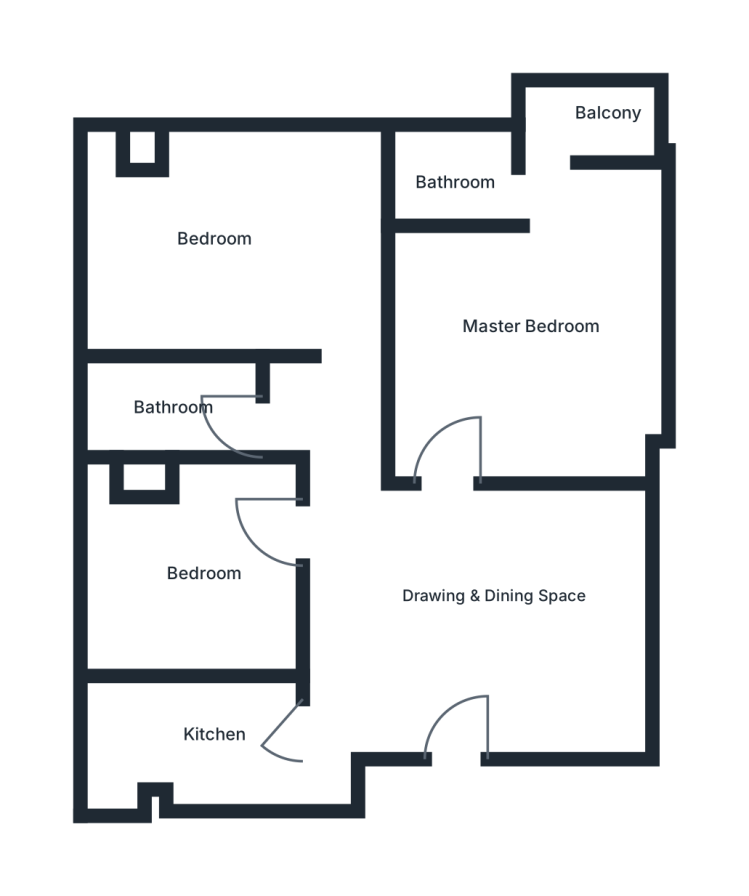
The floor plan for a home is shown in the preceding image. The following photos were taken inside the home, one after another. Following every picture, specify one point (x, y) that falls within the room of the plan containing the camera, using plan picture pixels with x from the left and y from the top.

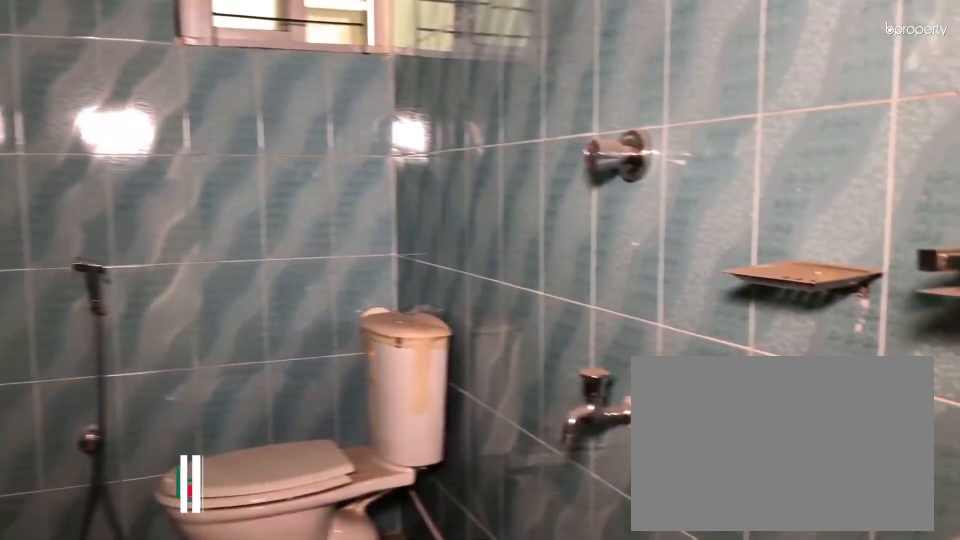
(186, 414)
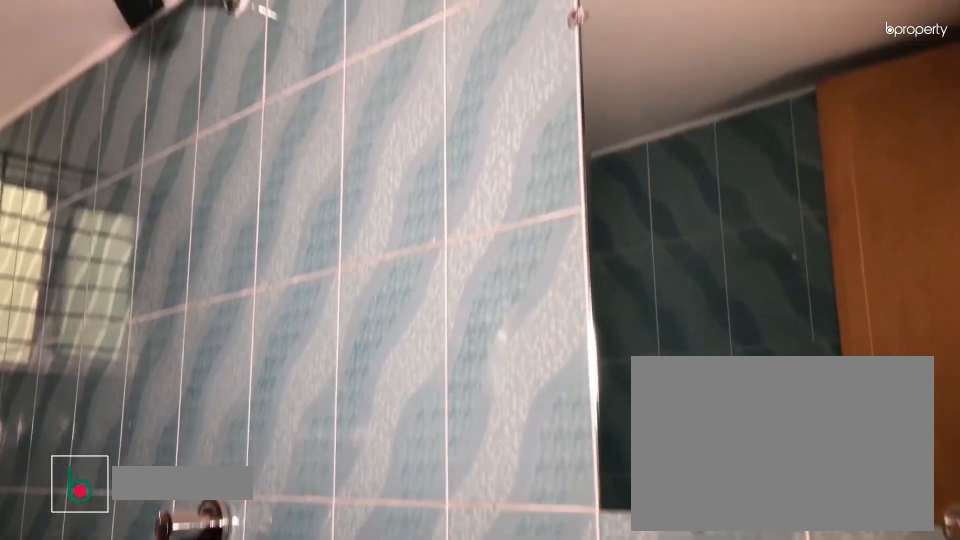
(186, 414)
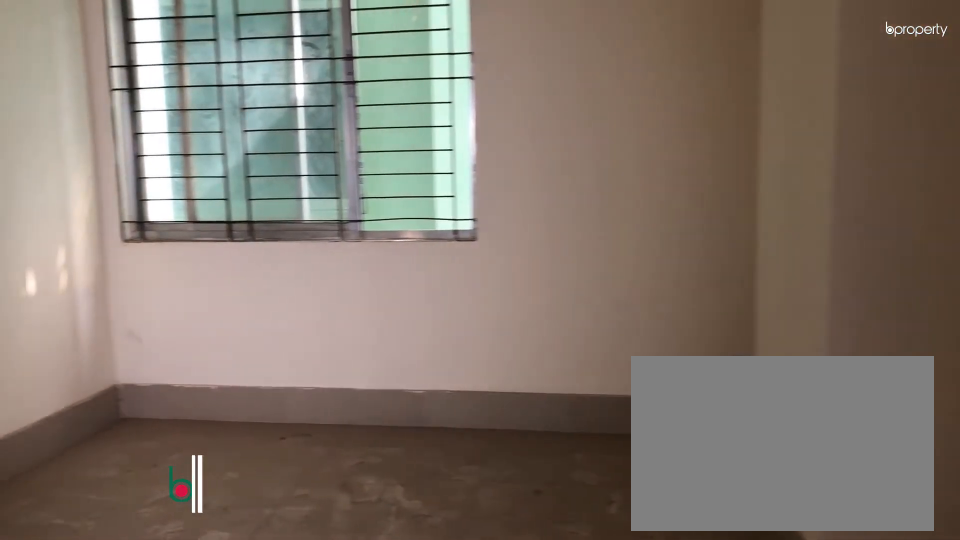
(192, 591)
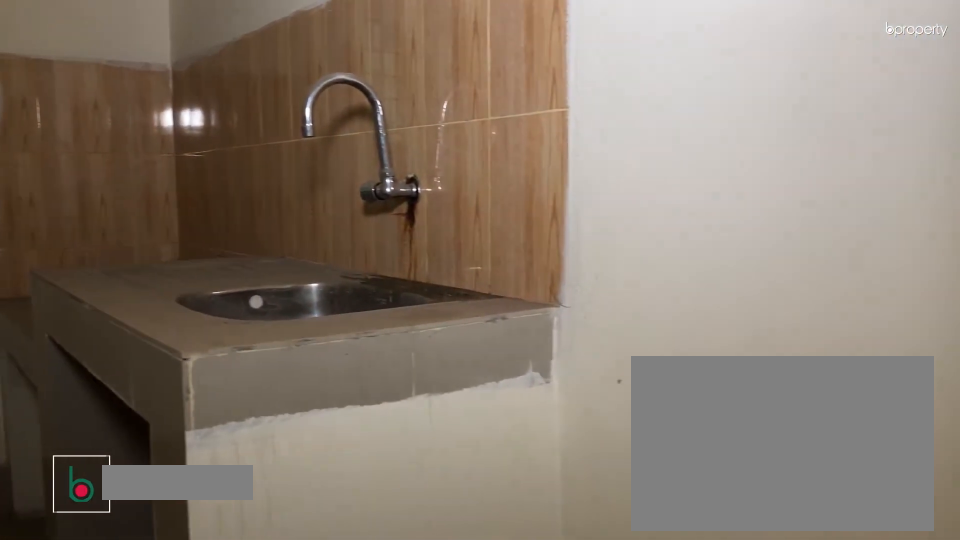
(209, 748)
